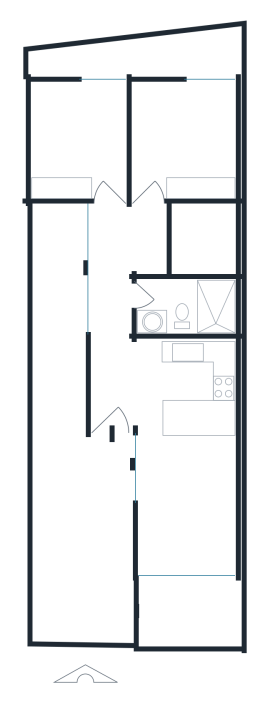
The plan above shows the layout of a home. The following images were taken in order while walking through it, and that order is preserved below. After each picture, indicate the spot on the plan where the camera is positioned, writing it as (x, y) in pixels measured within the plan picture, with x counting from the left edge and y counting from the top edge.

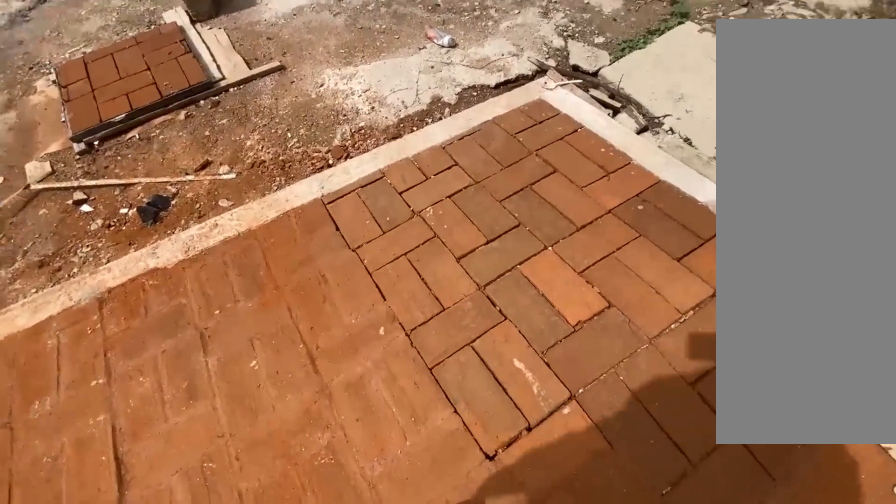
(82, 602)
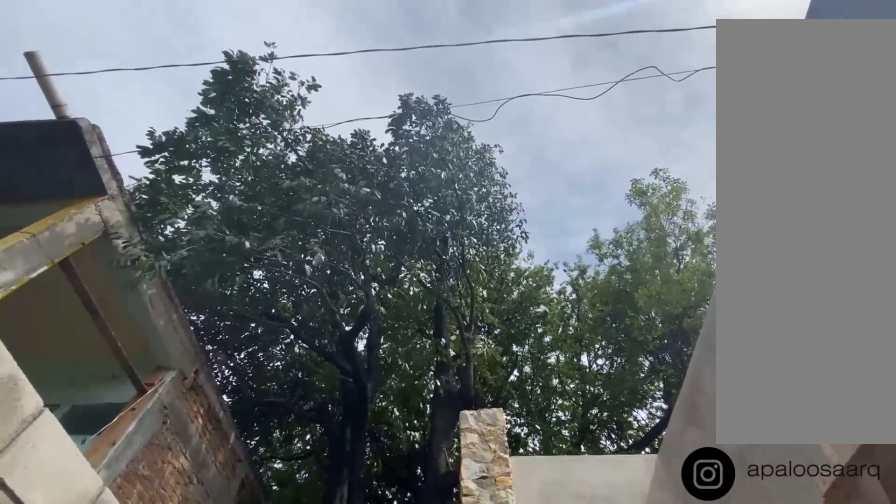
(83, 511)
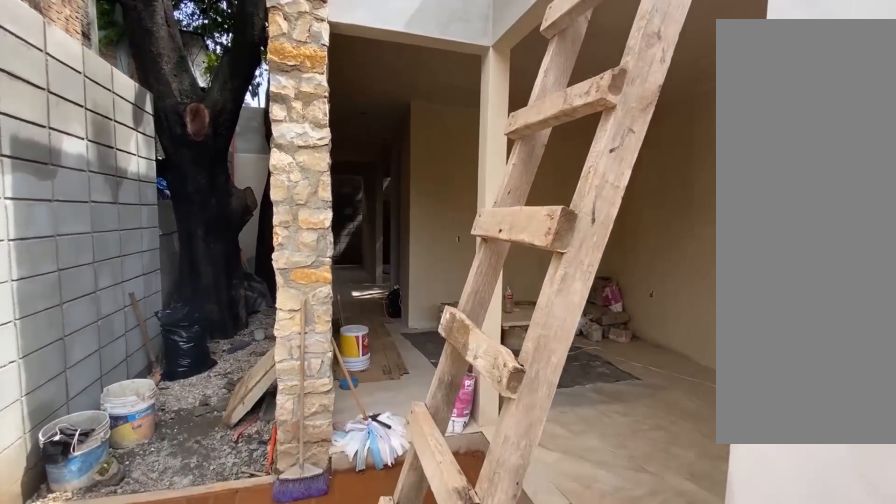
(83, 511)
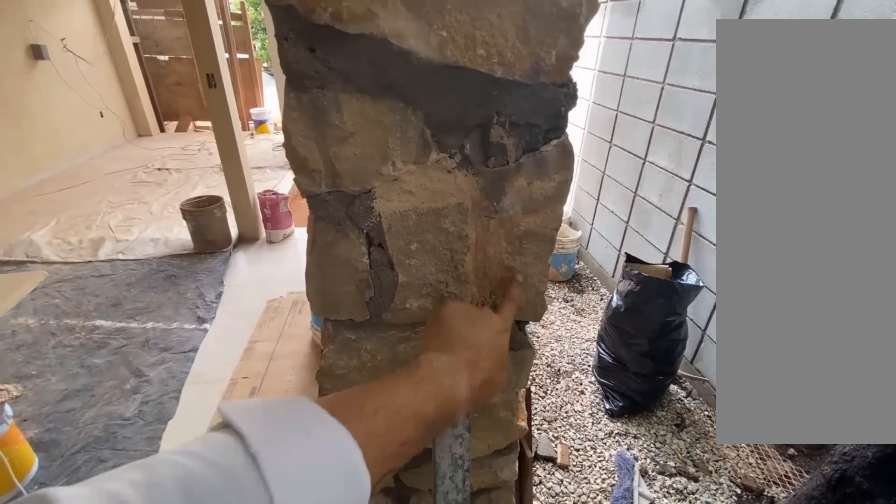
(96, 305)
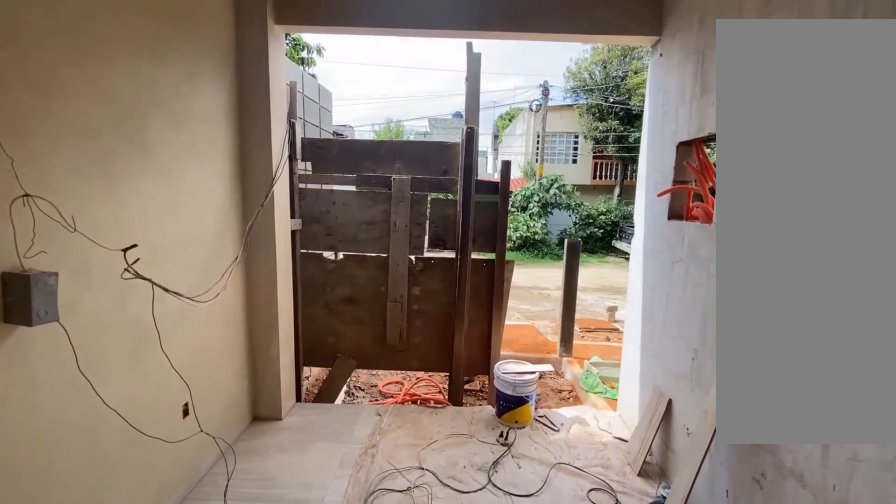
(180, 467)
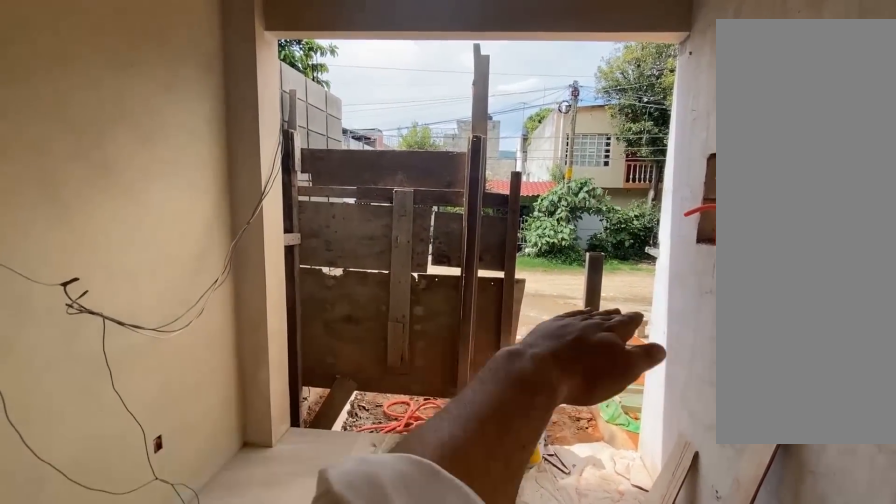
(180, 509)
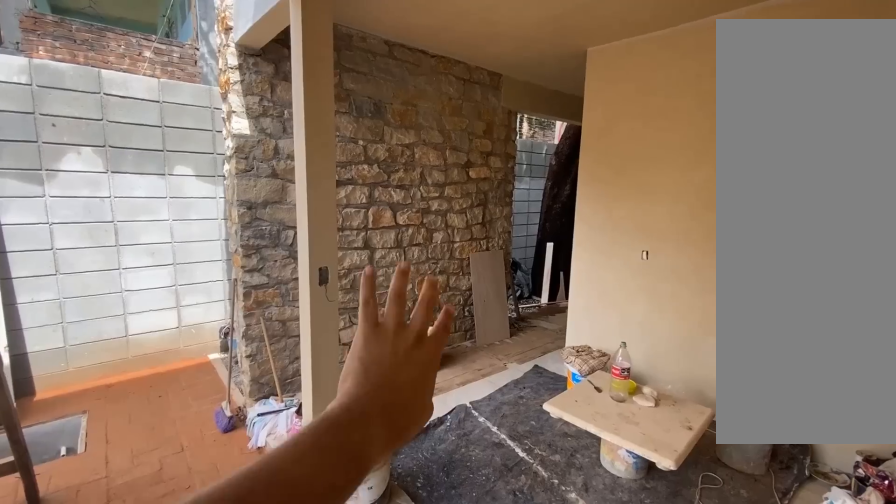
(219, 487)
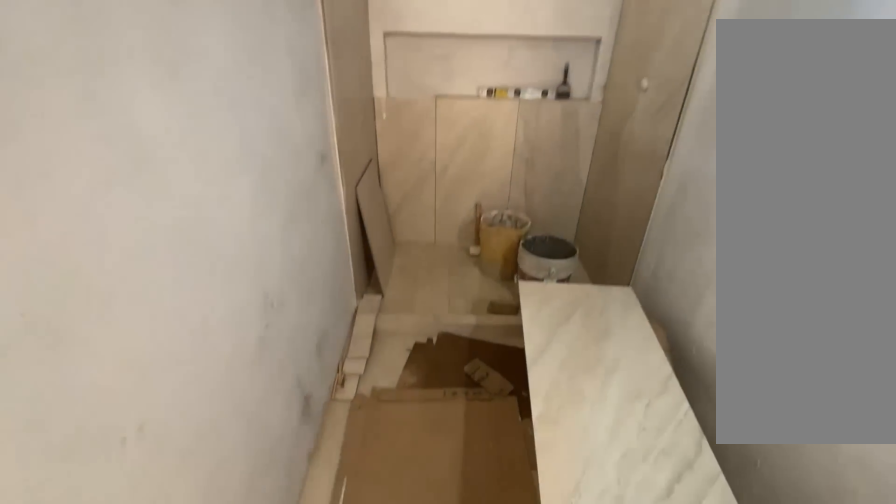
(116, 297)
